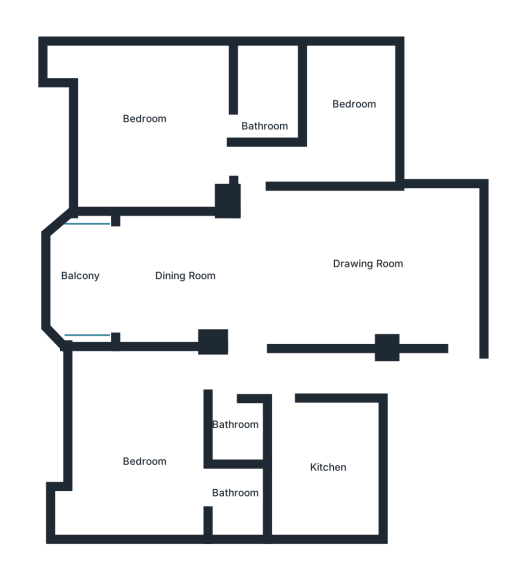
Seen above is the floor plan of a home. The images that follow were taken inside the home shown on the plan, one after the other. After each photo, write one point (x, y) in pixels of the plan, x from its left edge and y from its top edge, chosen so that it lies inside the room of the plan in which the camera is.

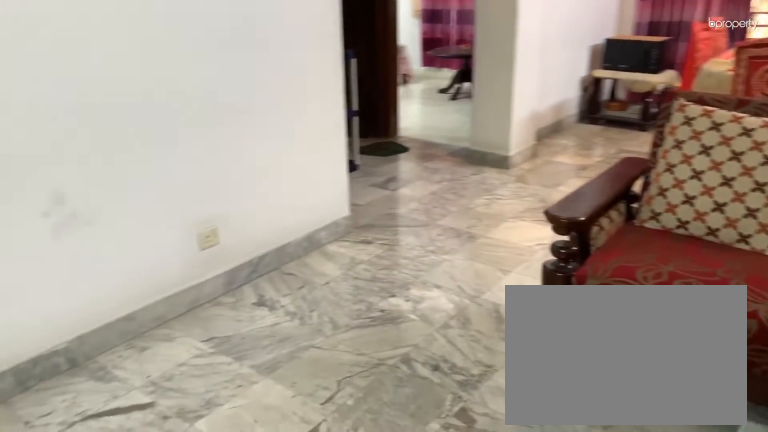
(350, 279)
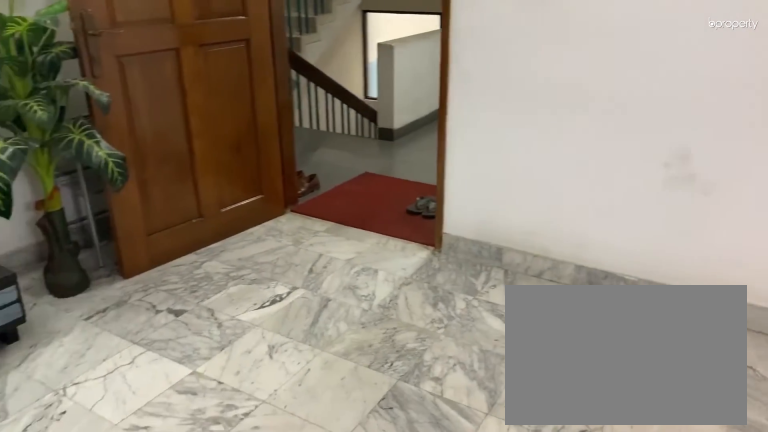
(350, 279)
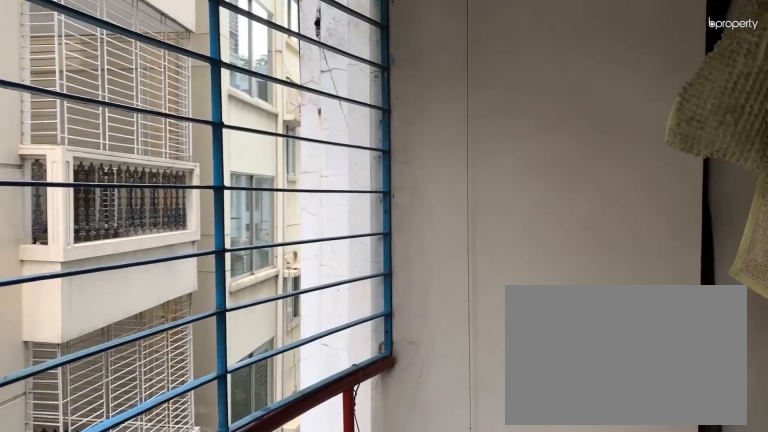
(80, 275)
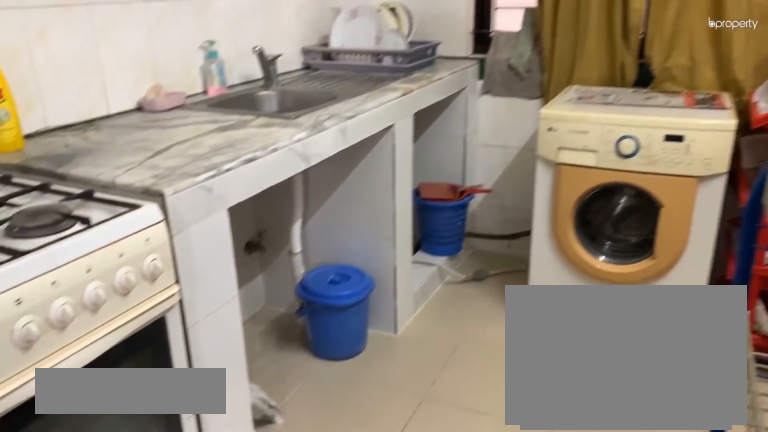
(324, 465)
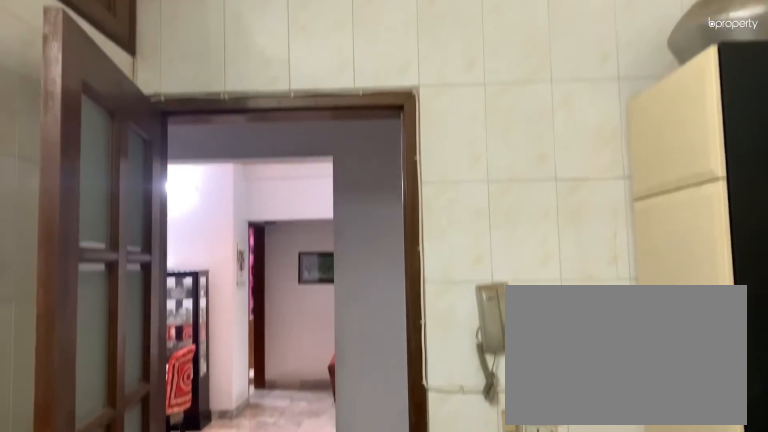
(324, 465)
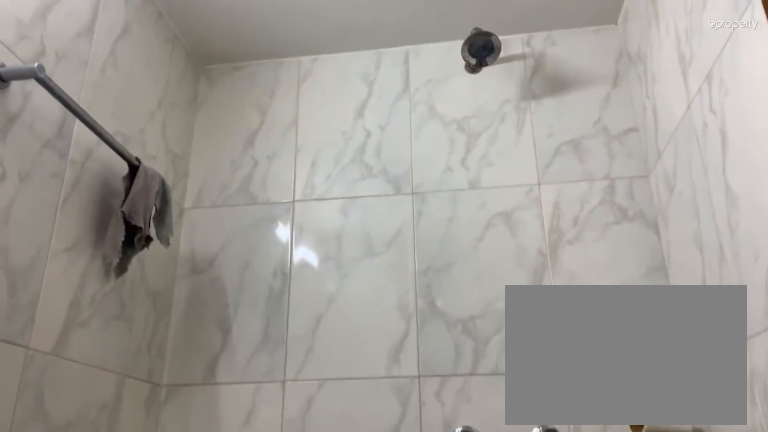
(234, 427)
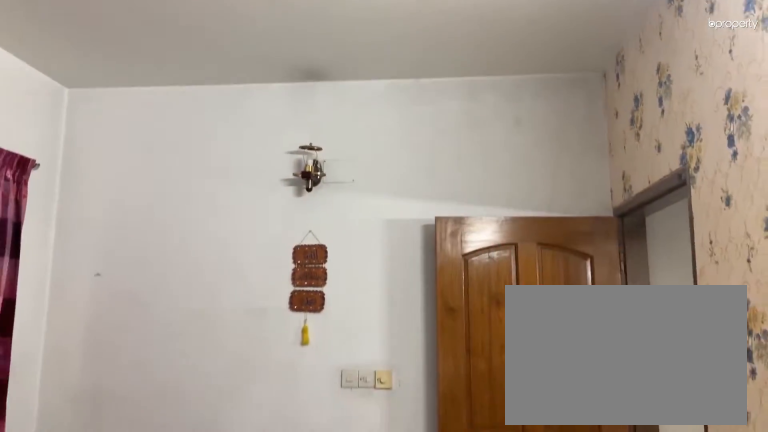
(148, 460)
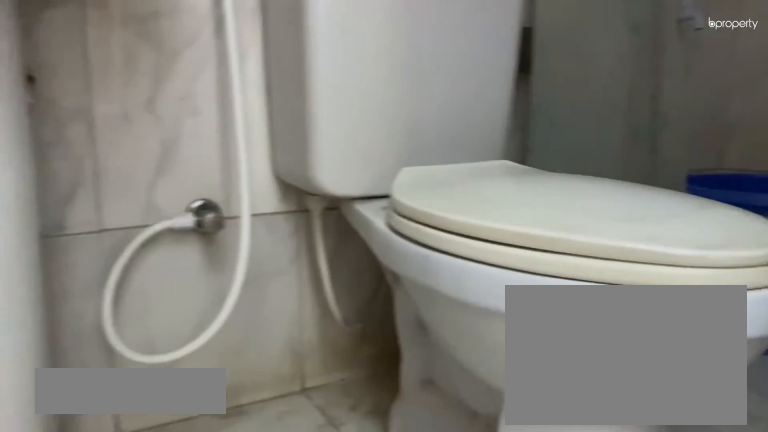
(239, 498)
